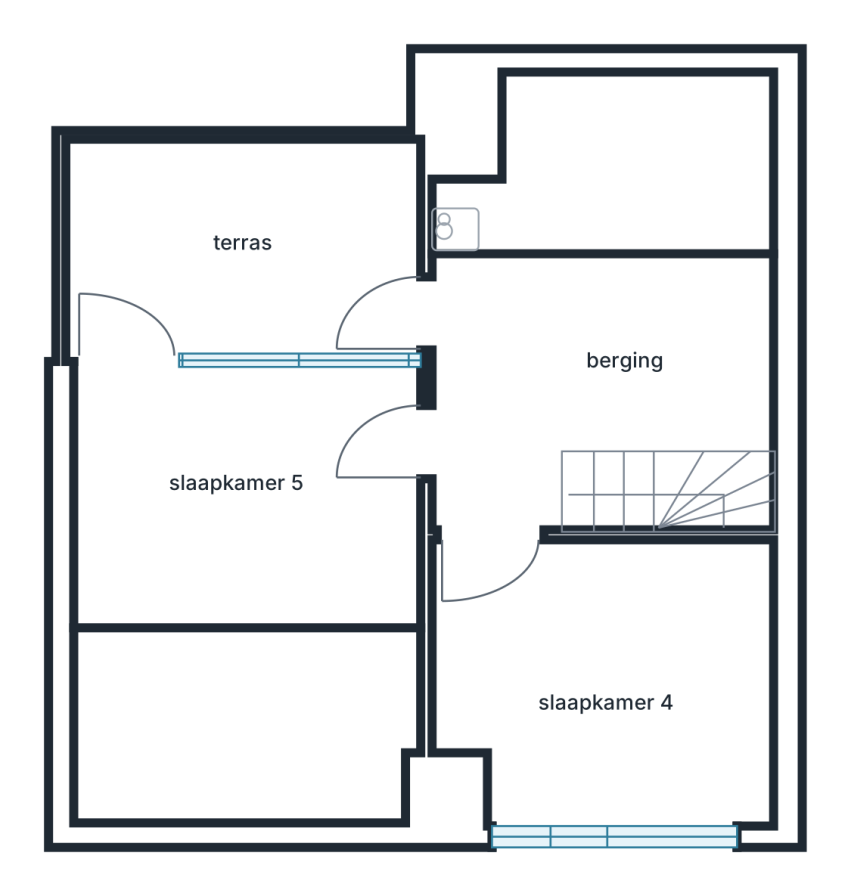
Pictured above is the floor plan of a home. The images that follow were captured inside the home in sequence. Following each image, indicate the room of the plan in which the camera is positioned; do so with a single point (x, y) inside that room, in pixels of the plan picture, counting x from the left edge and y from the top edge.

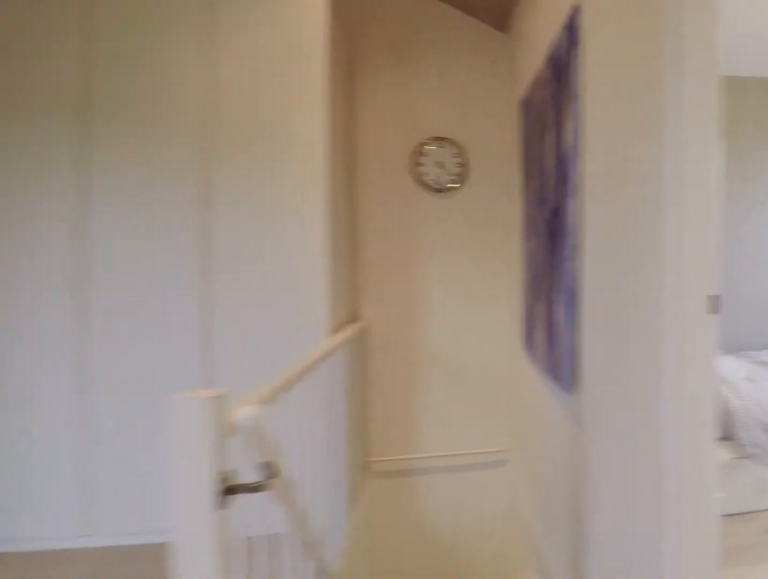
(592, 370)
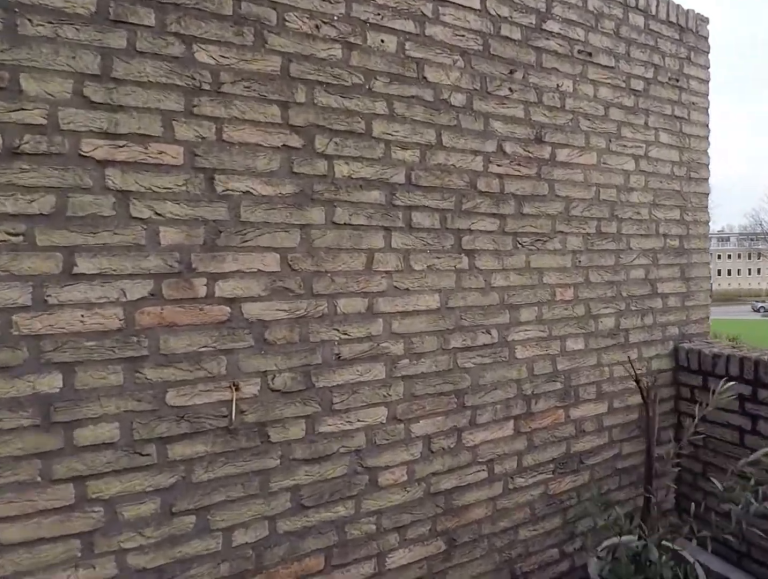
(244, 247)
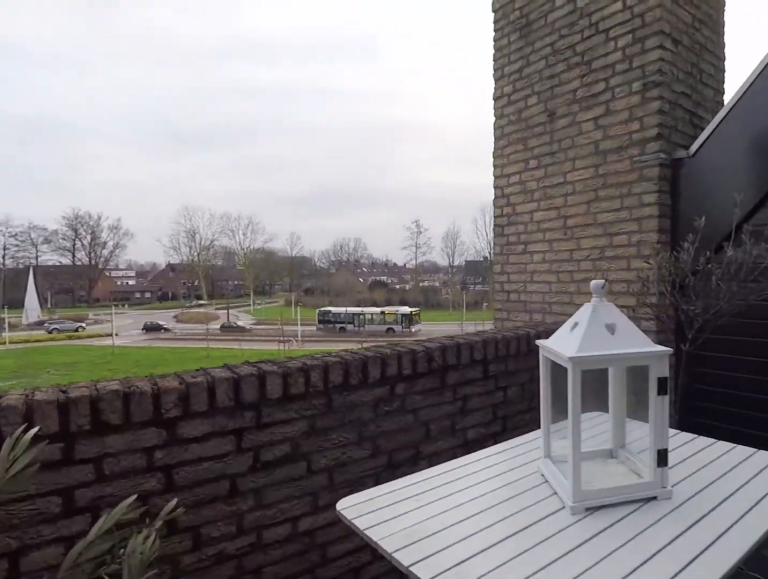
(244, 247)
